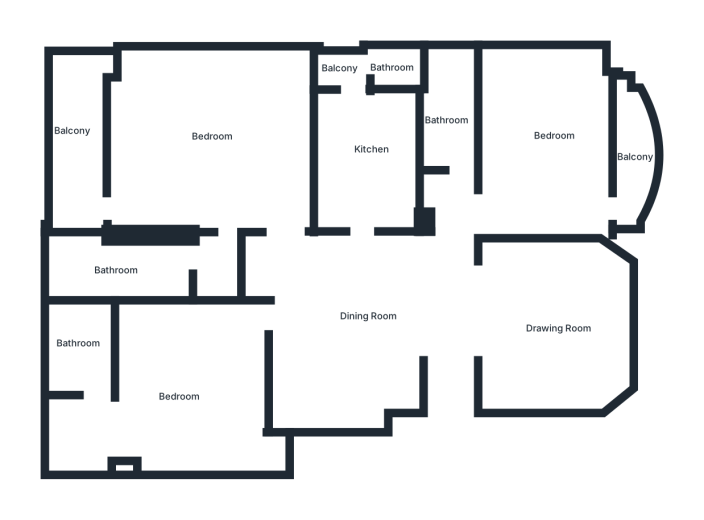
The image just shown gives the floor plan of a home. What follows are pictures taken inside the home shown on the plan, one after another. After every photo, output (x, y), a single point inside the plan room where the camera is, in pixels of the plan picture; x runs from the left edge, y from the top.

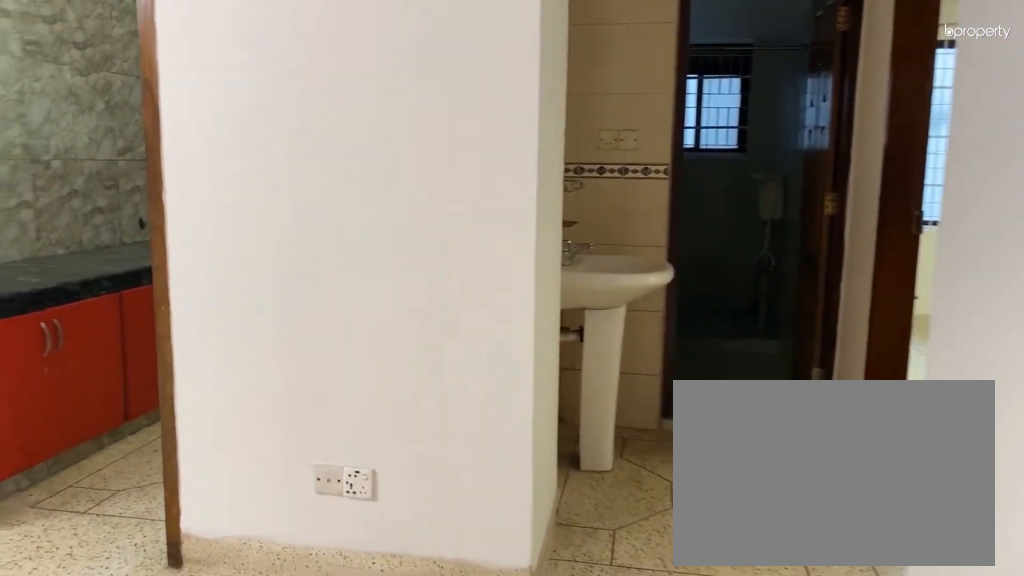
(449, 345)
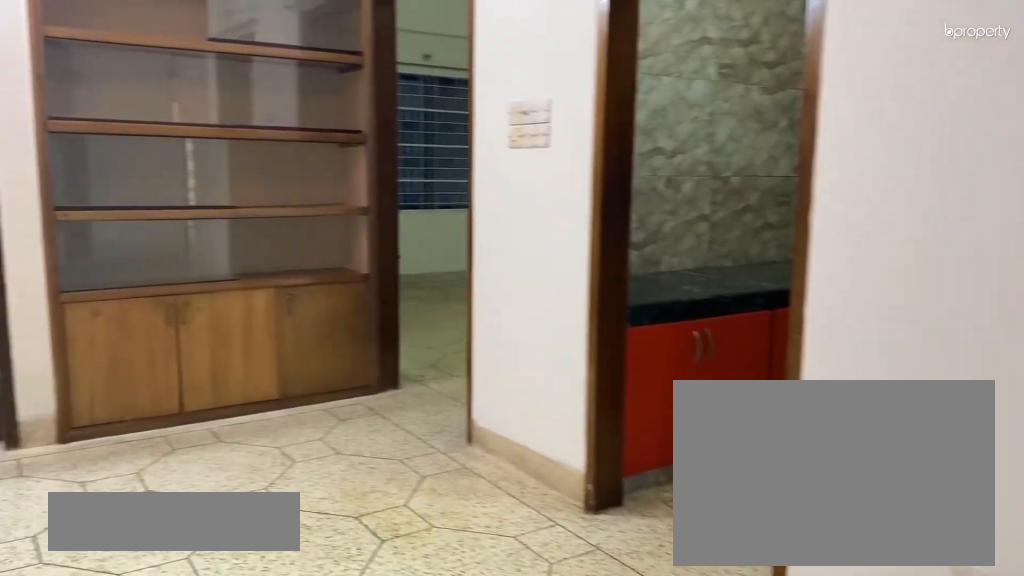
(348, 321)
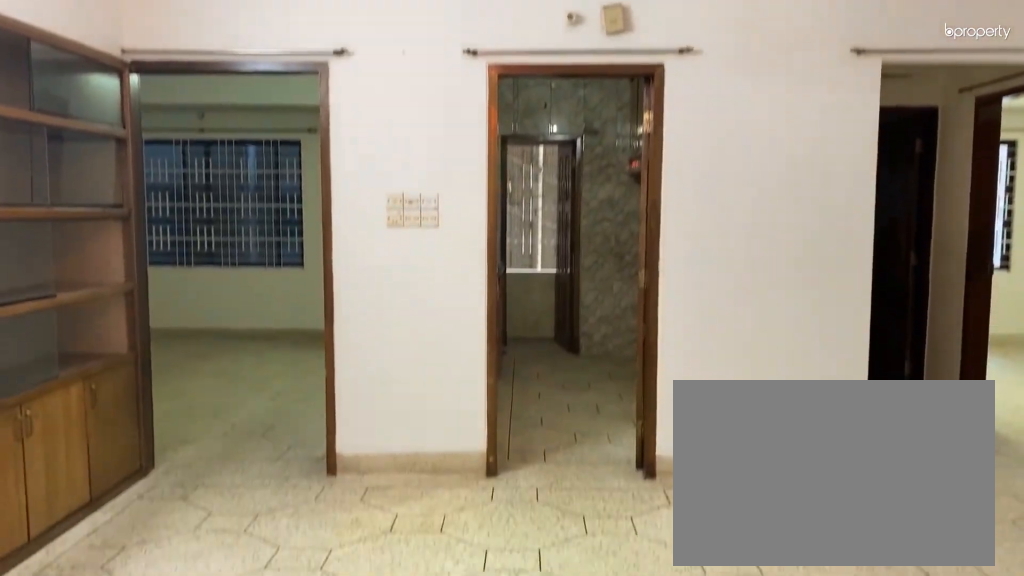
(348, 321)
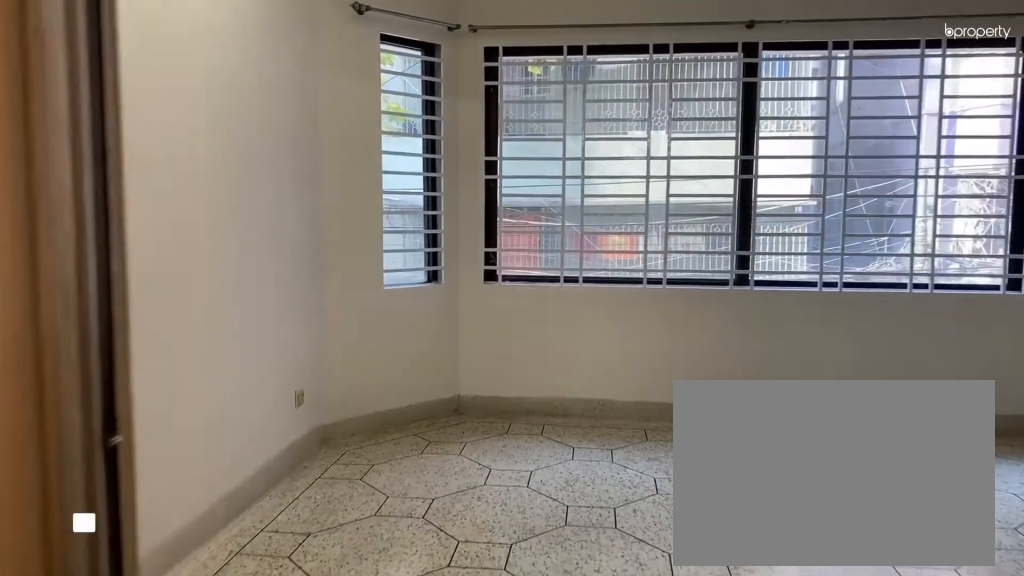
(496, 326)
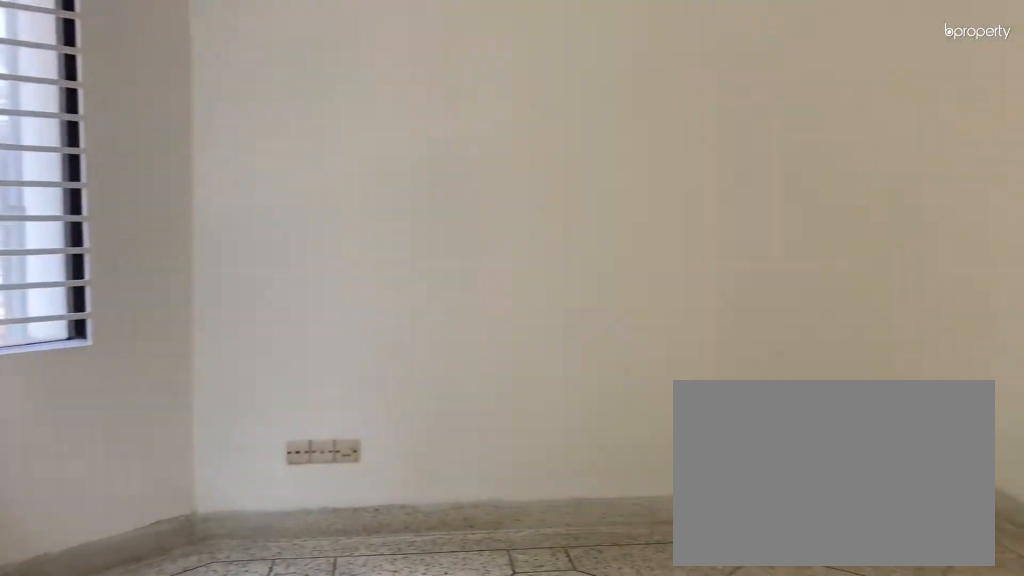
(561, 325)
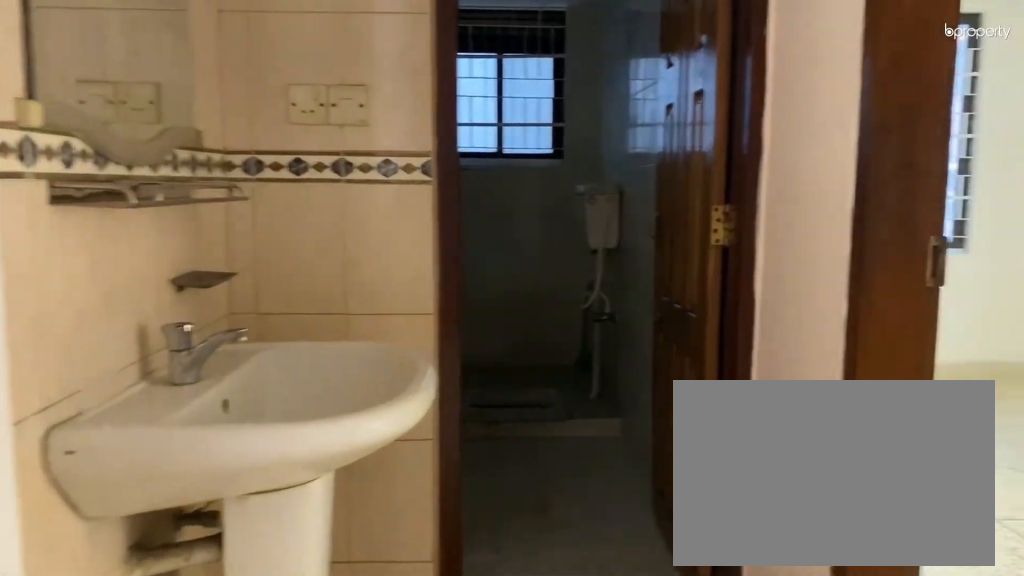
(448, 208)
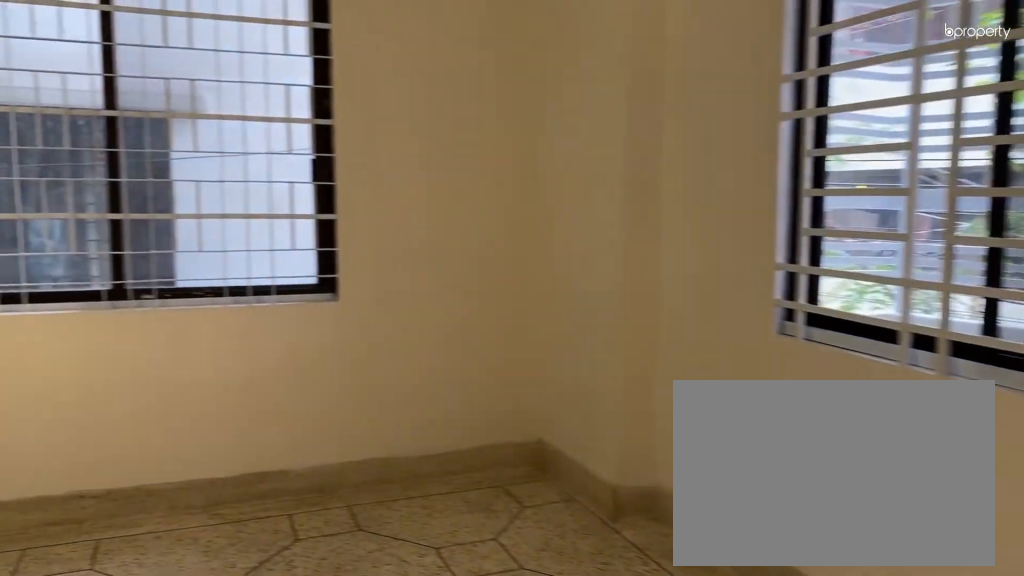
(544, 135)
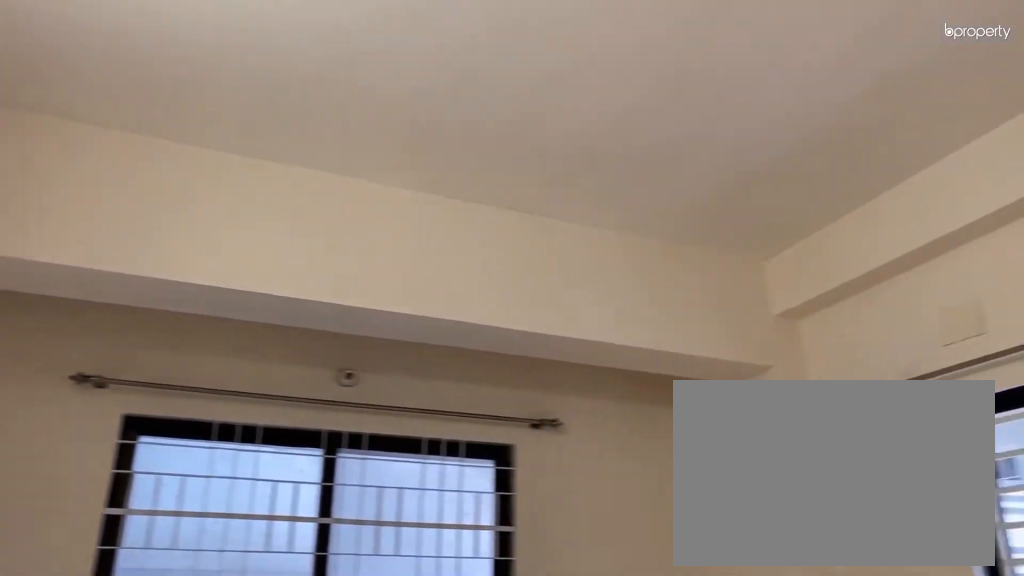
(544, 135)
